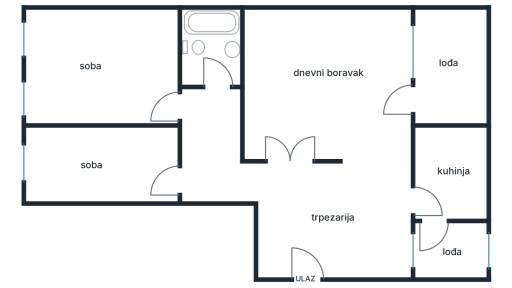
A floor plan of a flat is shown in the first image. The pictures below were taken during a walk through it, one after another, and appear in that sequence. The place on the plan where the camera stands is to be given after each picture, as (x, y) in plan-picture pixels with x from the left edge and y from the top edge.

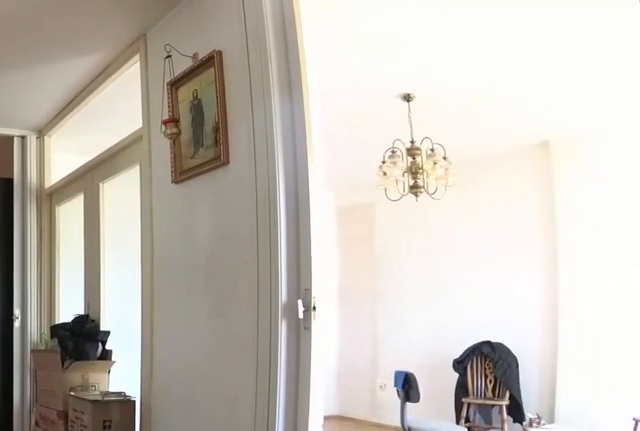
(399, 208)
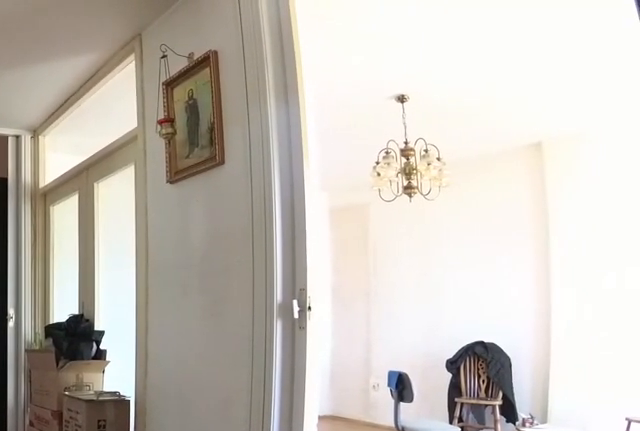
(398, 209)
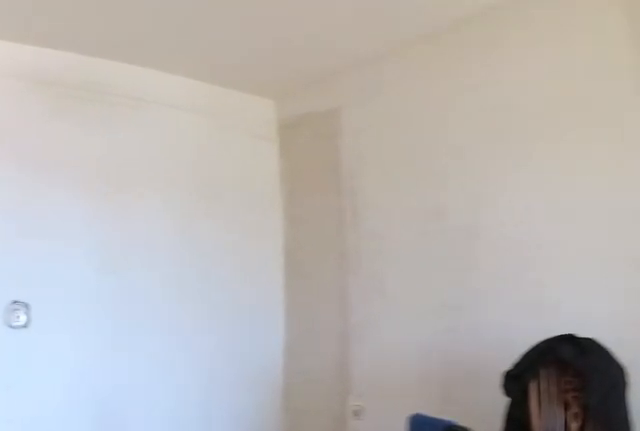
(382, 146)
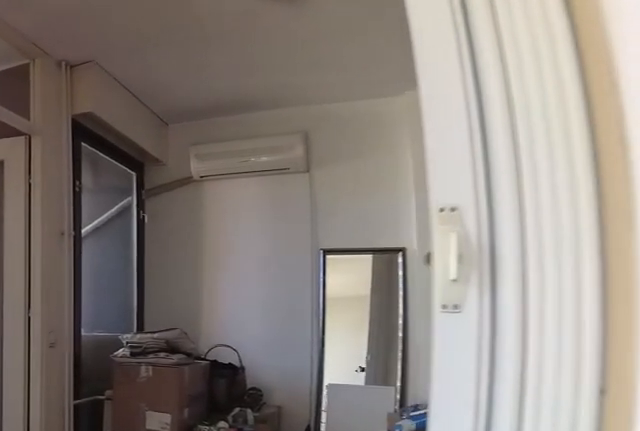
(357, 121)
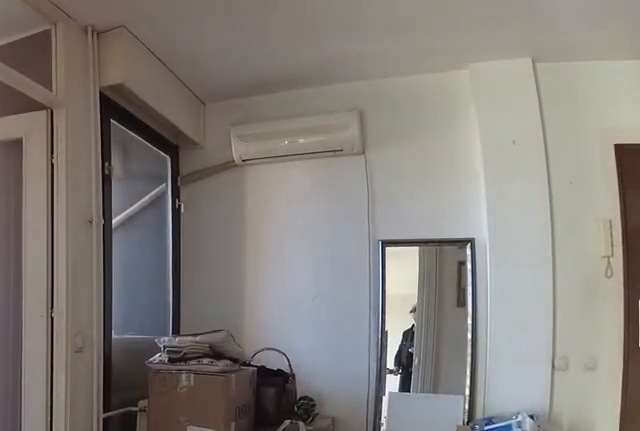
(358, 139)
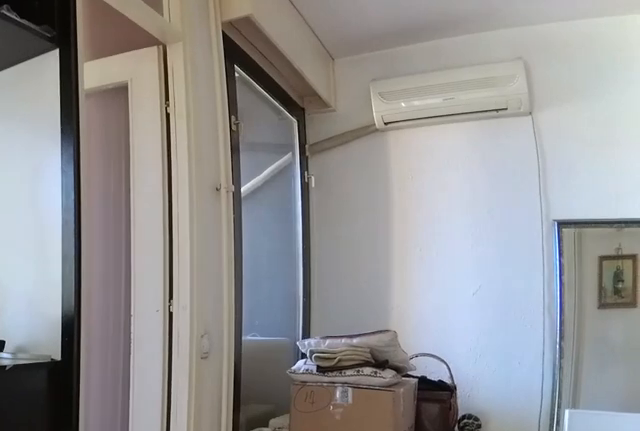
(370, 157)
